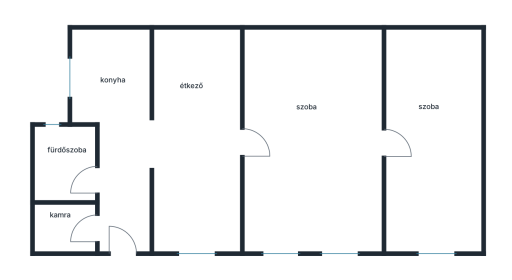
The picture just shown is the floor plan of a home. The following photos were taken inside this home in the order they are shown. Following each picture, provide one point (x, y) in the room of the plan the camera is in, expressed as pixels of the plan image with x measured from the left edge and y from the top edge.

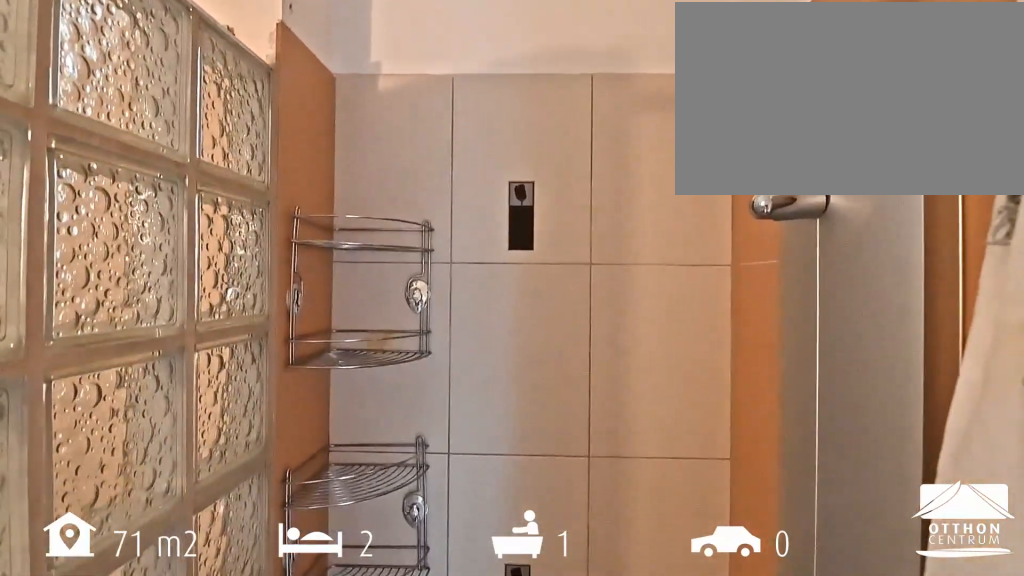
(67, 162)
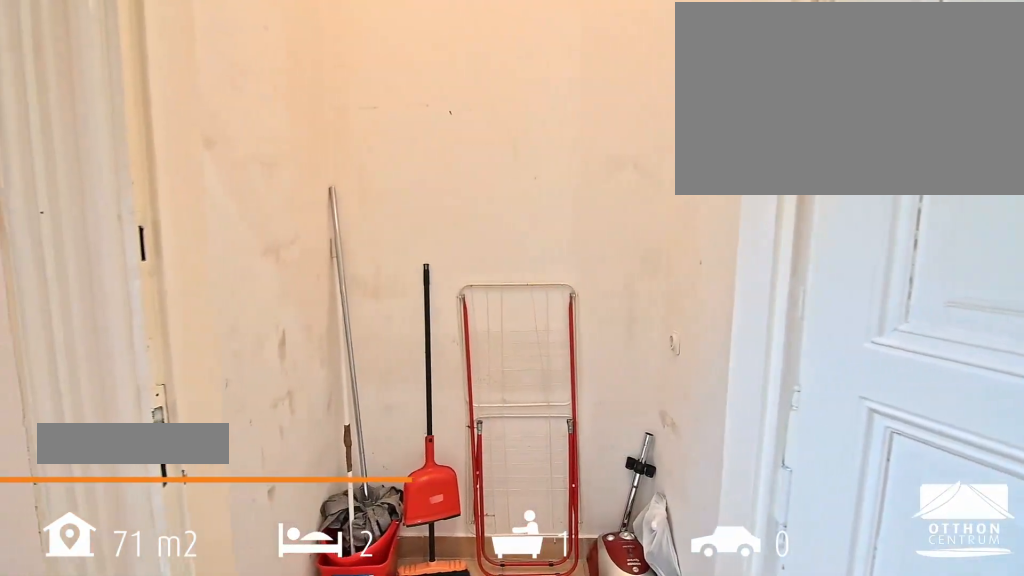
(65, 229)
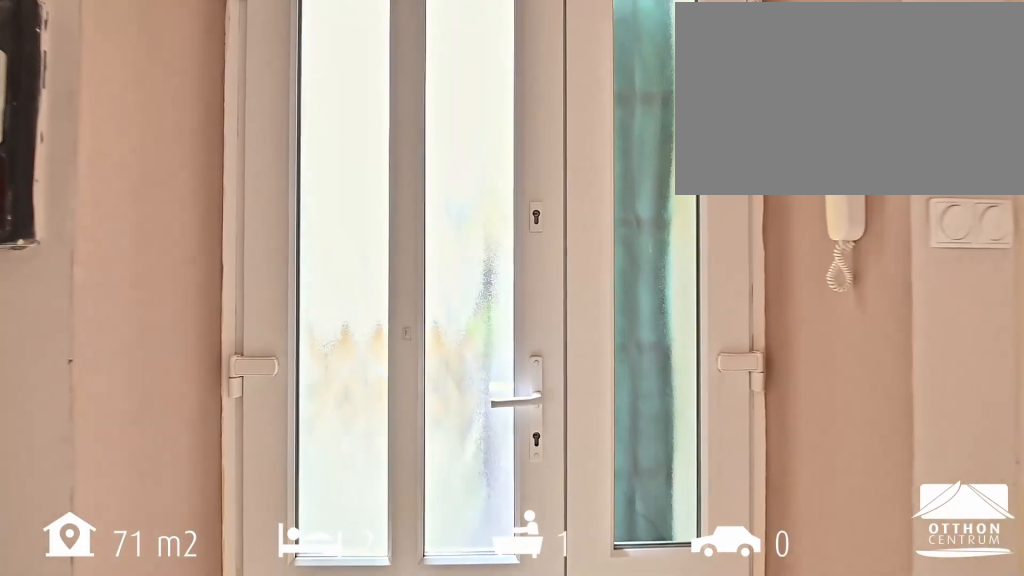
(126, 214)
